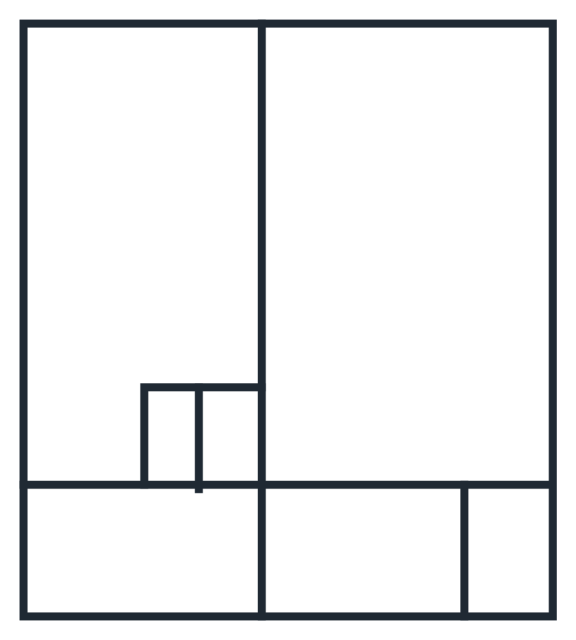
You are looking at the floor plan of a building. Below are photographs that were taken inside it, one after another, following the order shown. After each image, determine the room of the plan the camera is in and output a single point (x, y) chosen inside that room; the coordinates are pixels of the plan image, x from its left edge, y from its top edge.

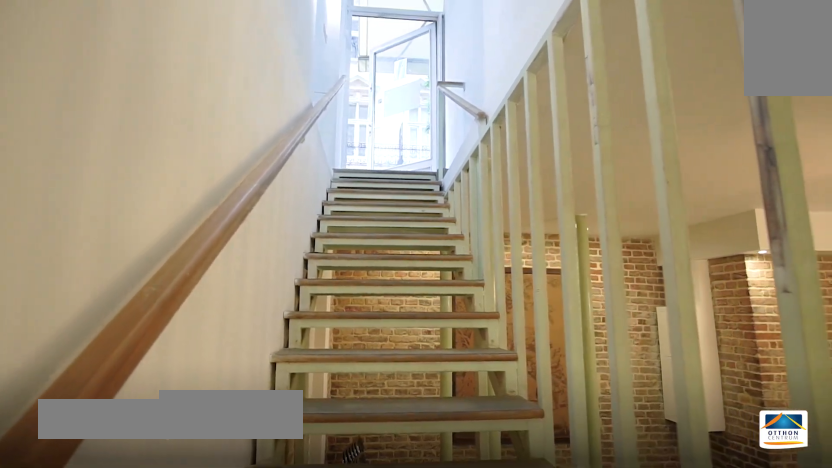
(417, 265)
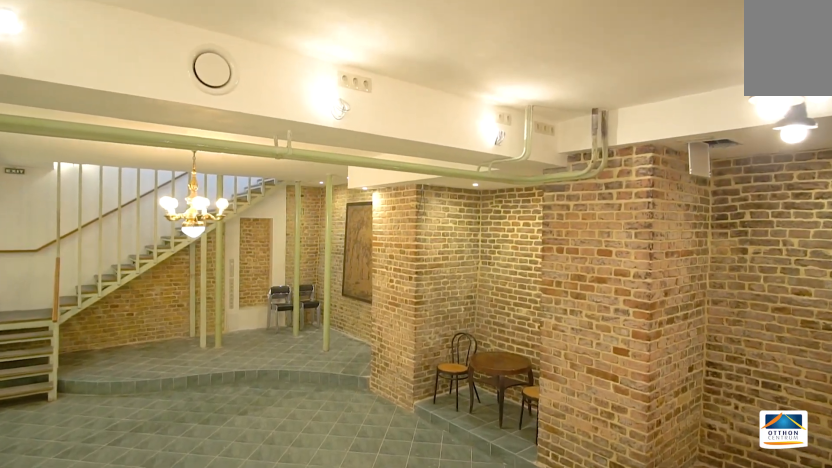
(418, 264)
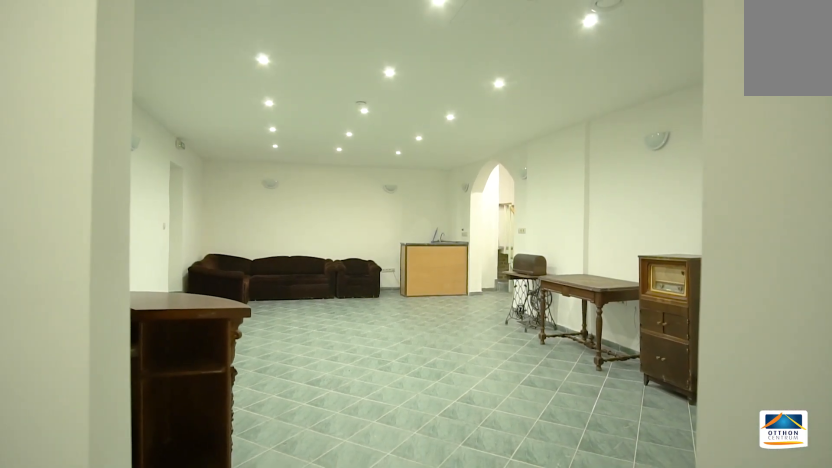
(142, 243)
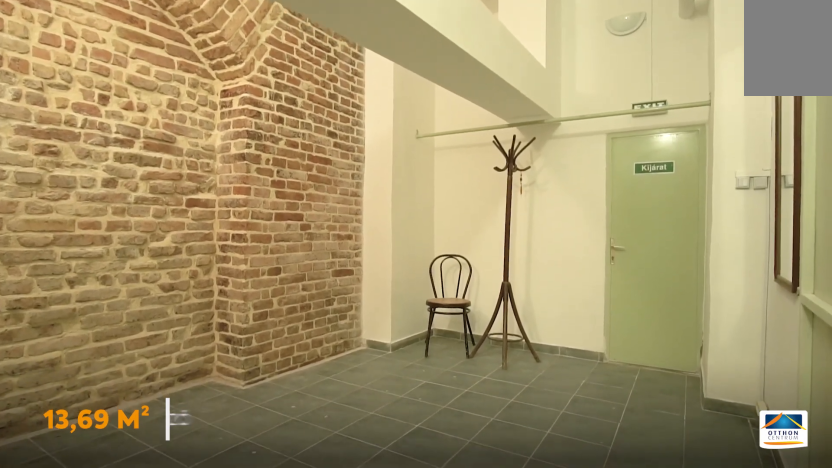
(353, 551)
